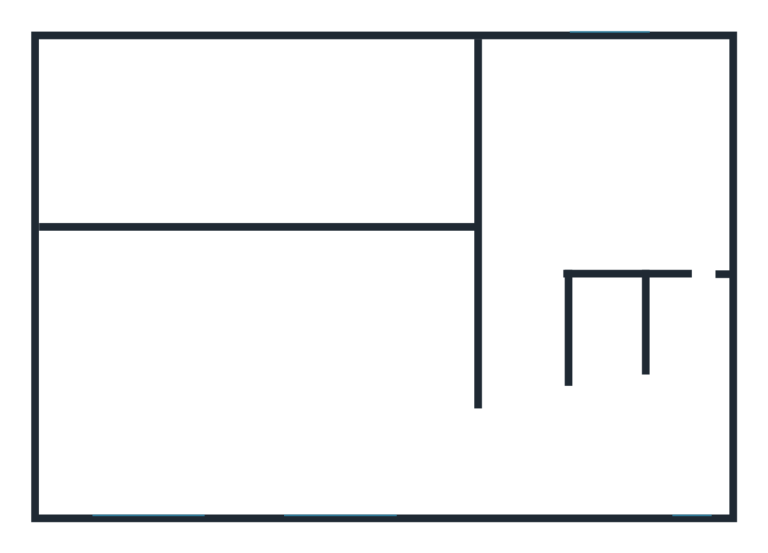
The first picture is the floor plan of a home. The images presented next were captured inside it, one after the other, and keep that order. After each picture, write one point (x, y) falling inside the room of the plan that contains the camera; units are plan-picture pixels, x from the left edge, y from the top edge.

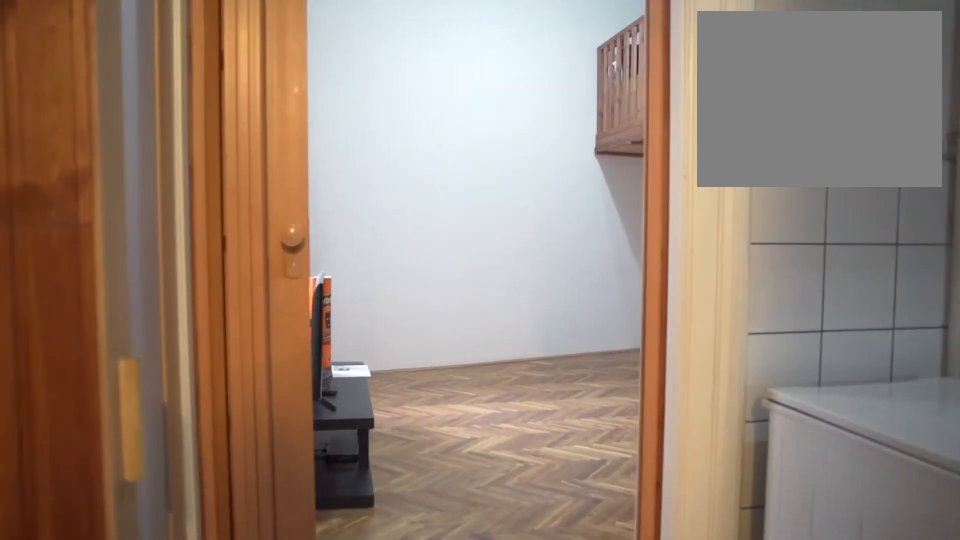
(520, 443)
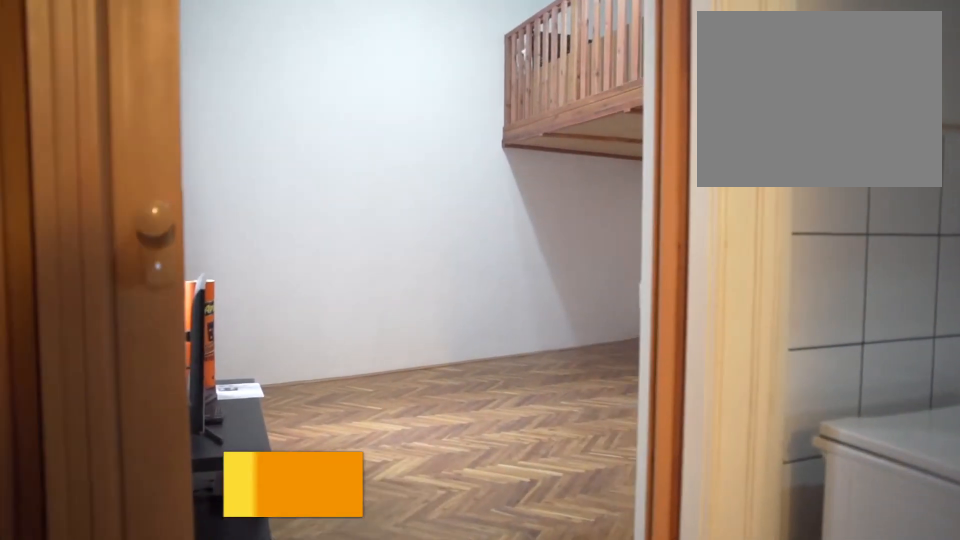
(500, 439)
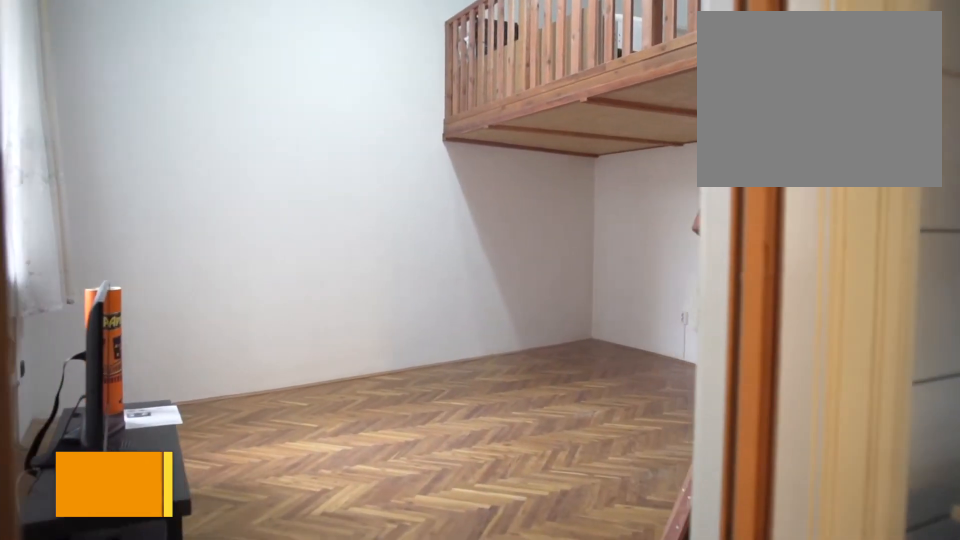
(483, 436)
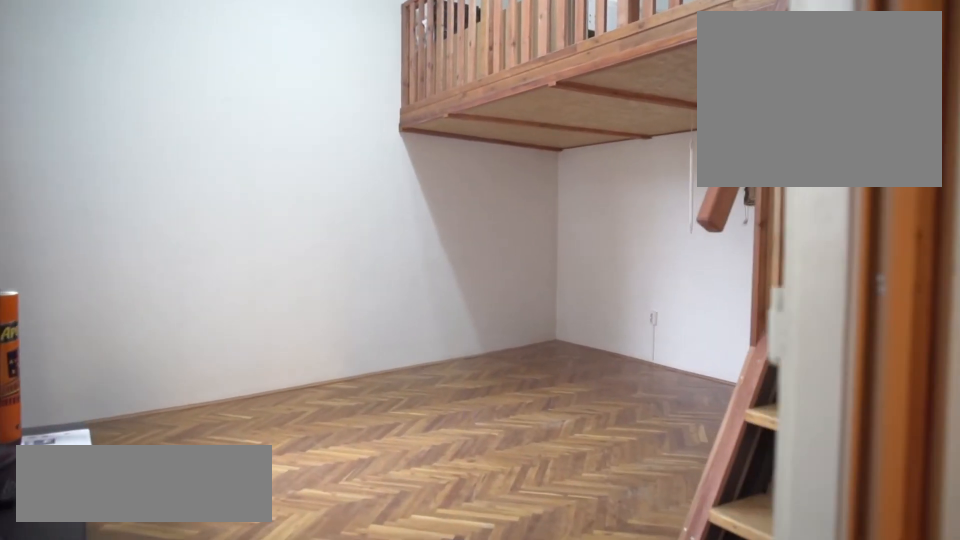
(446, 429)
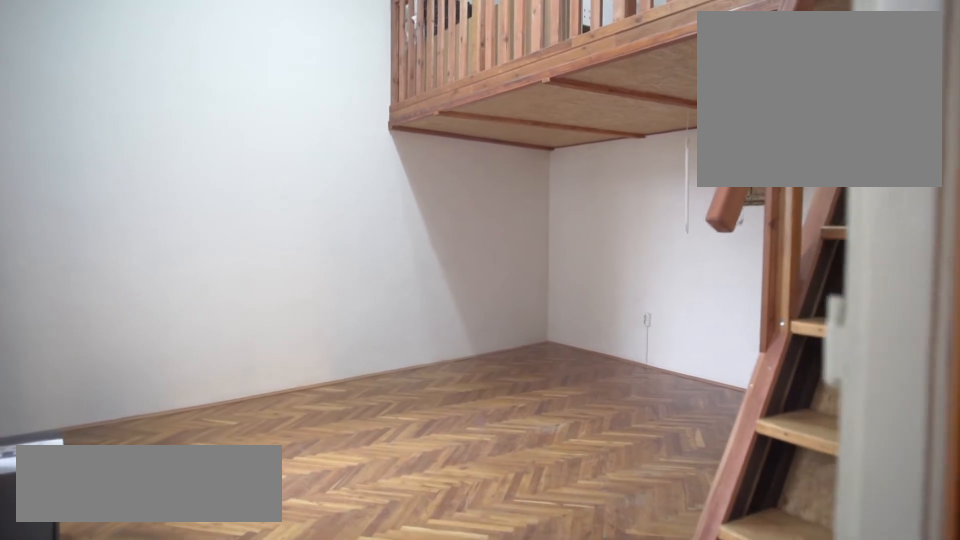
(427, 426)
